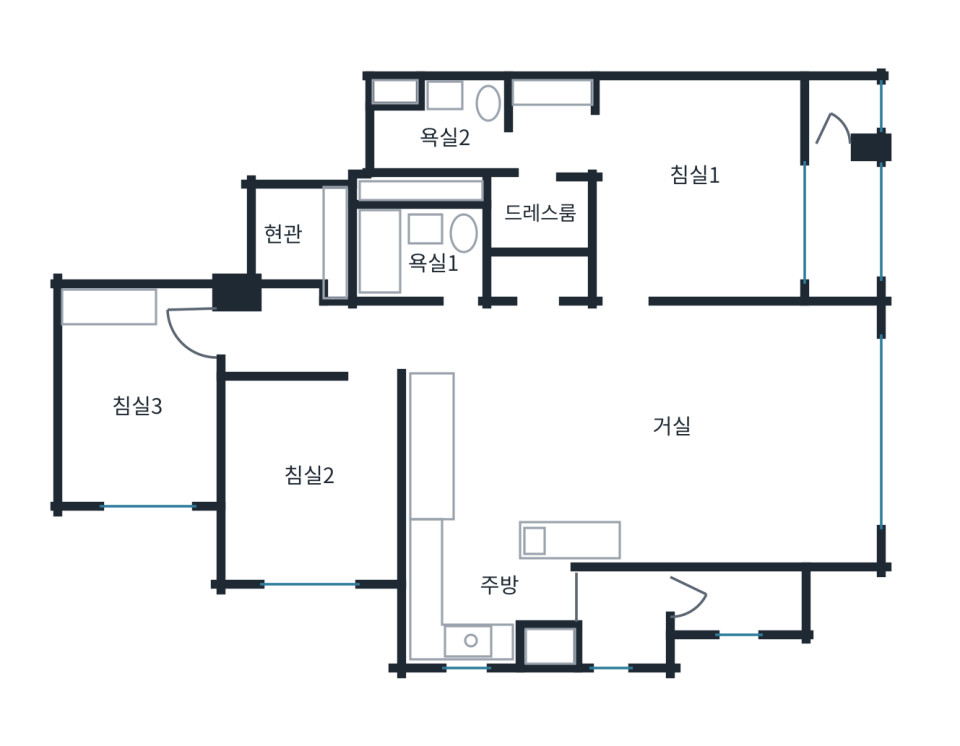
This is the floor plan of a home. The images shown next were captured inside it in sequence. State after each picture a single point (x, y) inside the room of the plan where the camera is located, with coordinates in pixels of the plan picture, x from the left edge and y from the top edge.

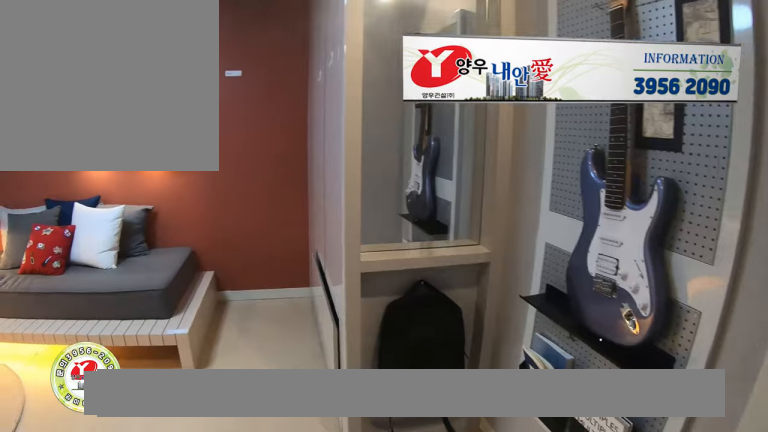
(143, 437)
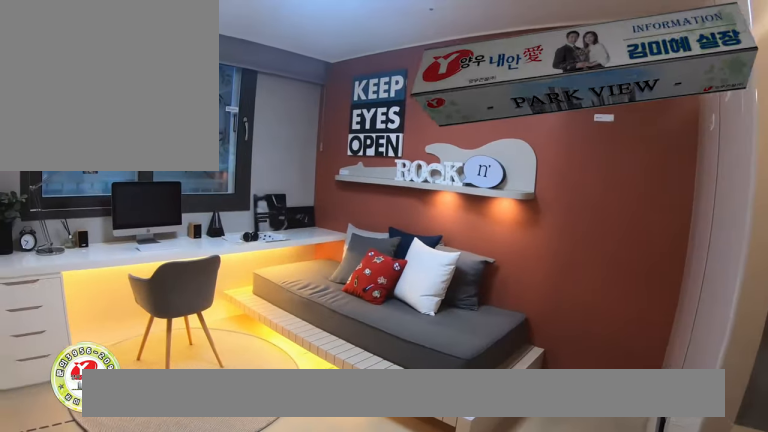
(143, 445)
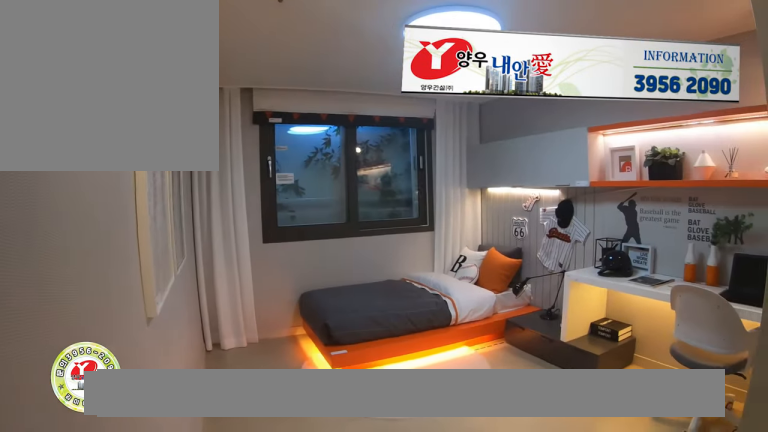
(309, 553)
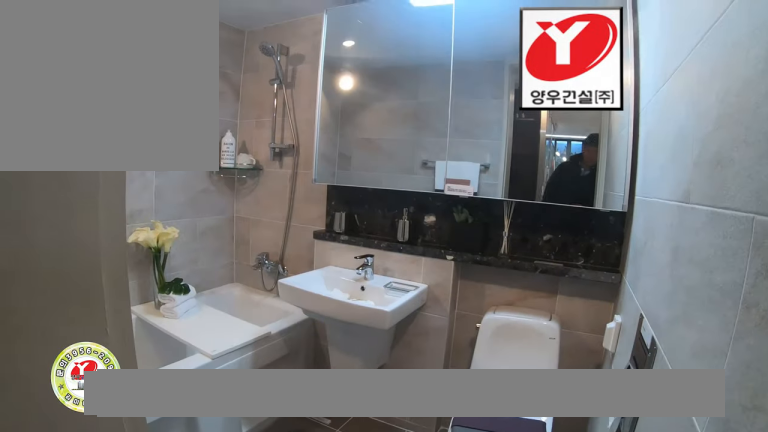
(433, 229)
